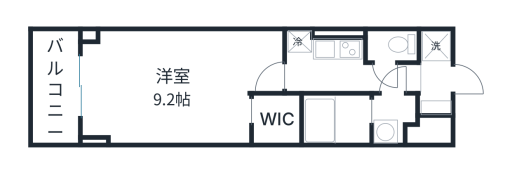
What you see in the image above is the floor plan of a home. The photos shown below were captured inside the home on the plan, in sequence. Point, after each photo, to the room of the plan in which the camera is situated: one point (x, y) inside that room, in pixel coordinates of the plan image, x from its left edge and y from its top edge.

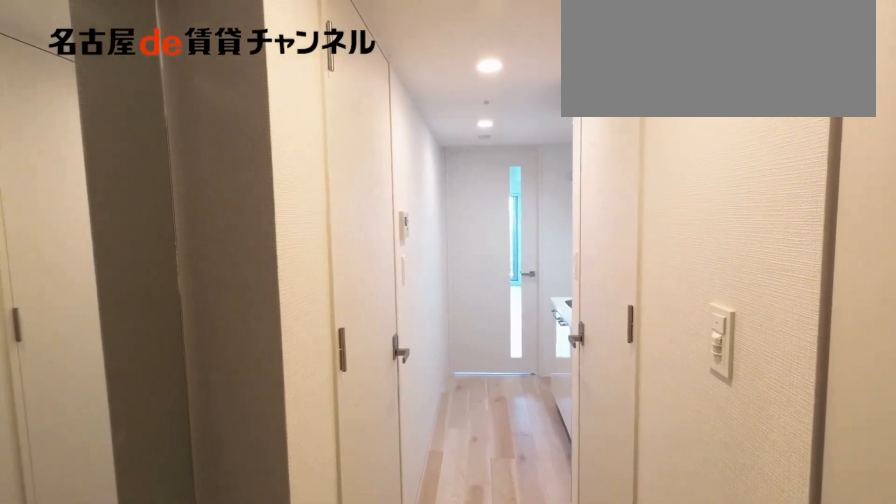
(435, 82)
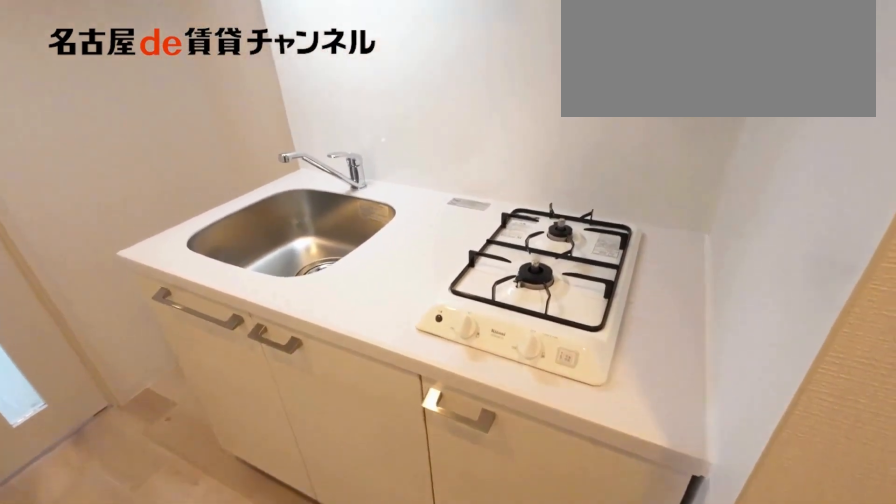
(336, 49)
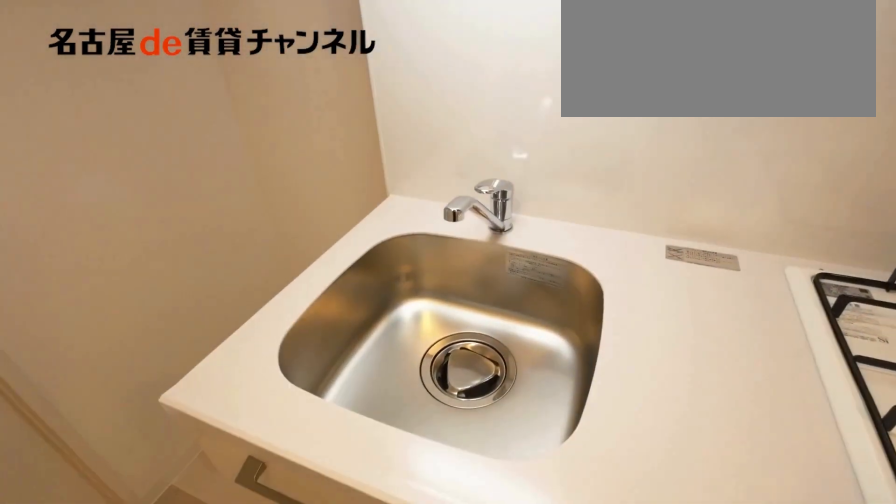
(336, 49)
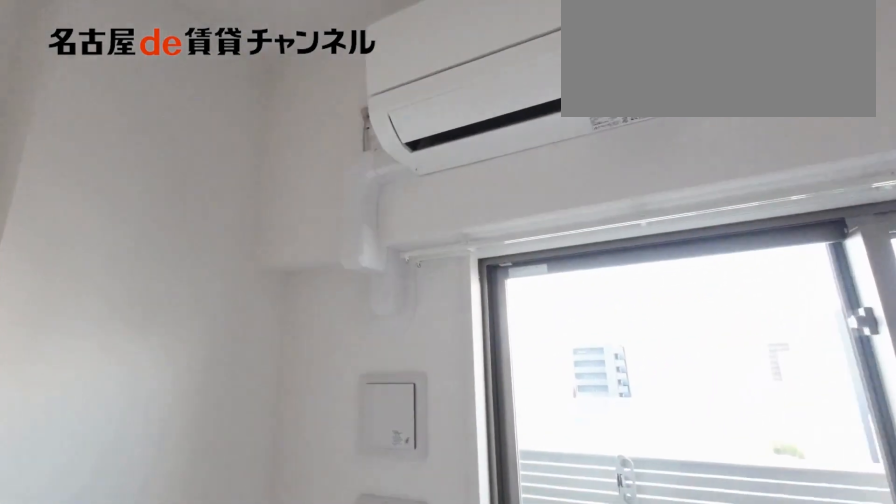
(177, 84)
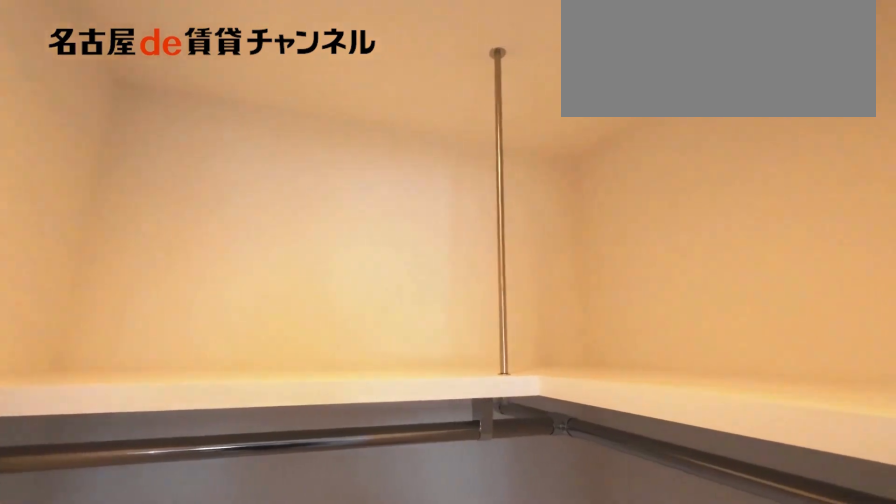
(276, 120)
